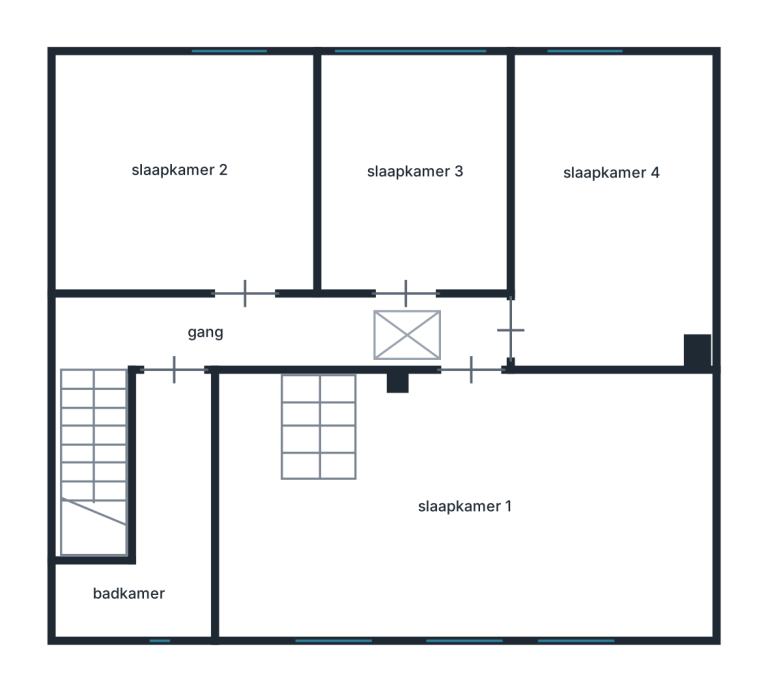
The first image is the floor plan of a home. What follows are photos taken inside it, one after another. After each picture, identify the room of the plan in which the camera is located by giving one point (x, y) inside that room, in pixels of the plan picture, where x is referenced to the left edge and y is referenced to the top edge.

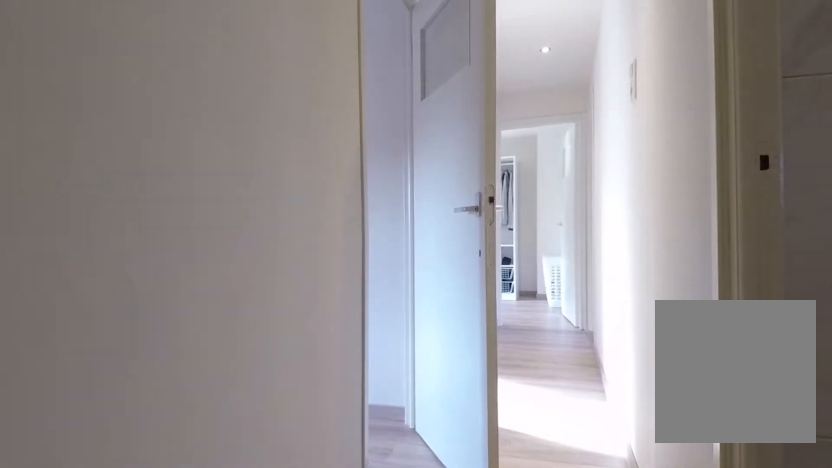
(209, 338)
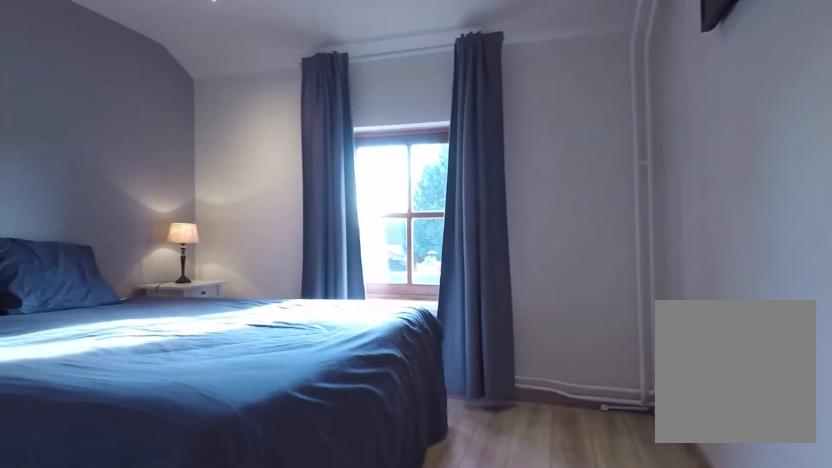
(186, 176)
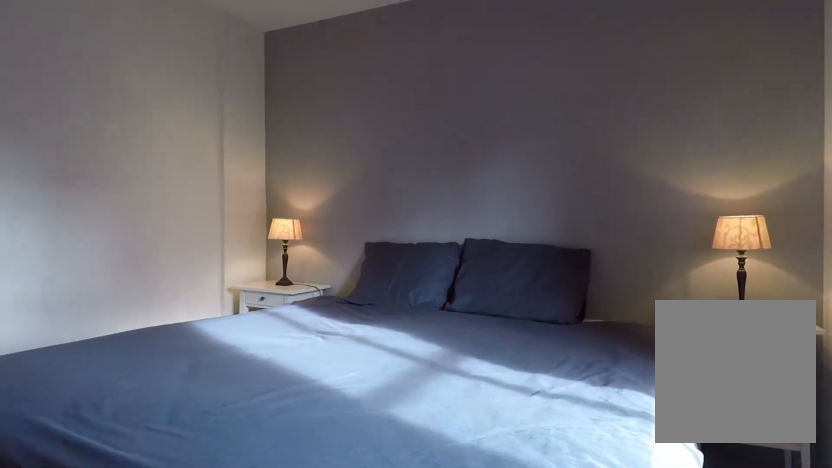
(186, 176)
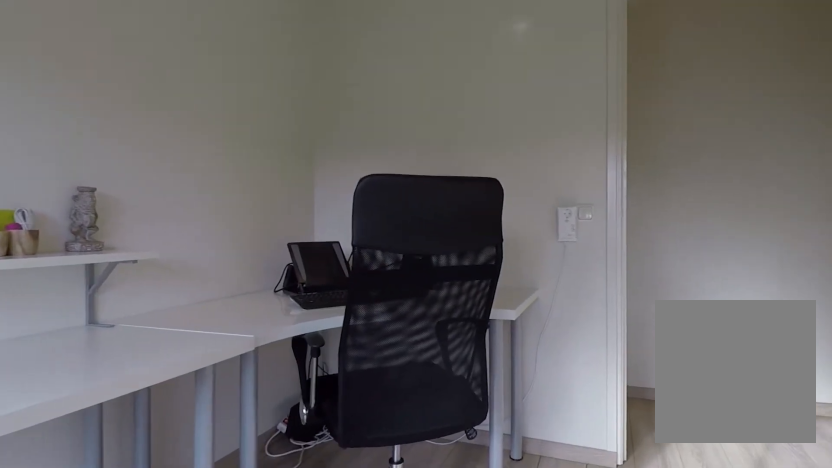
(410, 136)
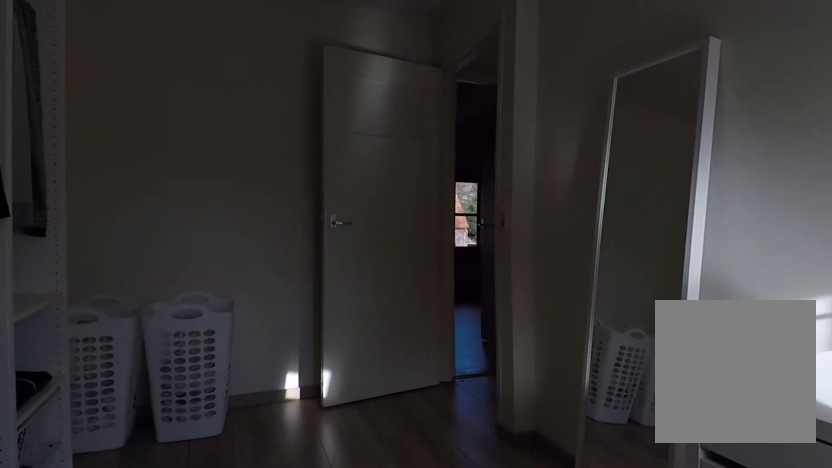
(617, 147)
